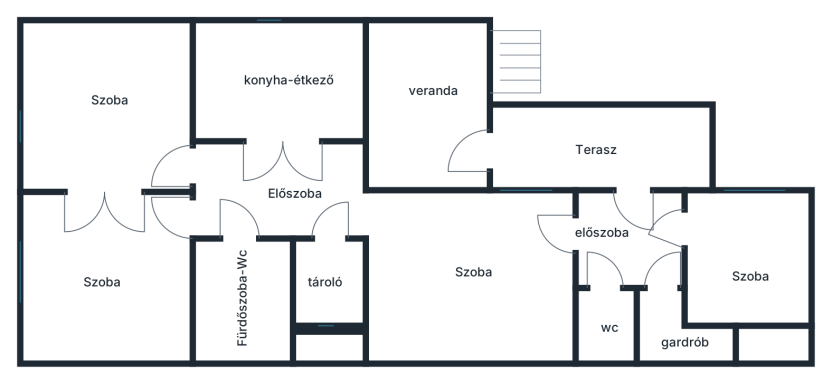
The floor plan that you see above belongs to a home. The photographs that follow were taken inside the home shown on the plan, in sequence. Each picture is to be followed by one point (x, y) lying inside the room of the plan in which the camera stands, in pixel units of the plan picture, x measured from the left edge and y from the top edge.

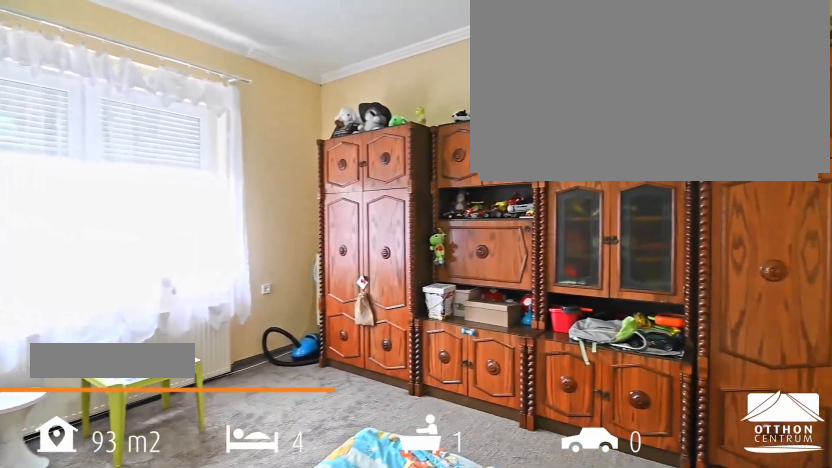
(109, 115)
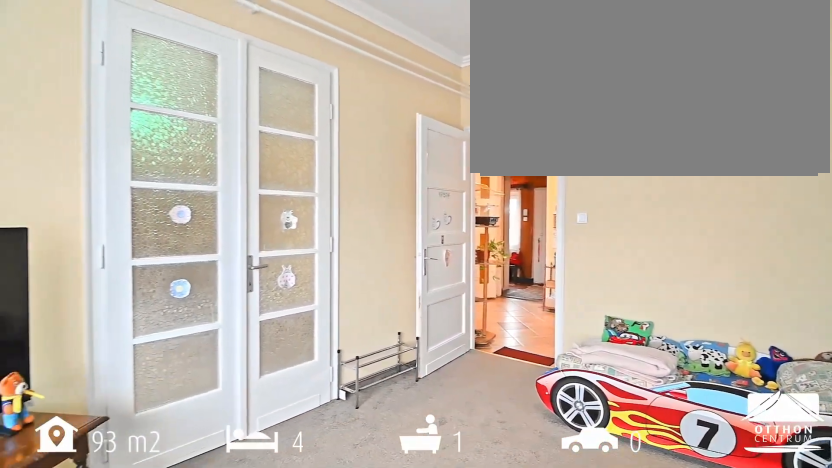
(104, 286)
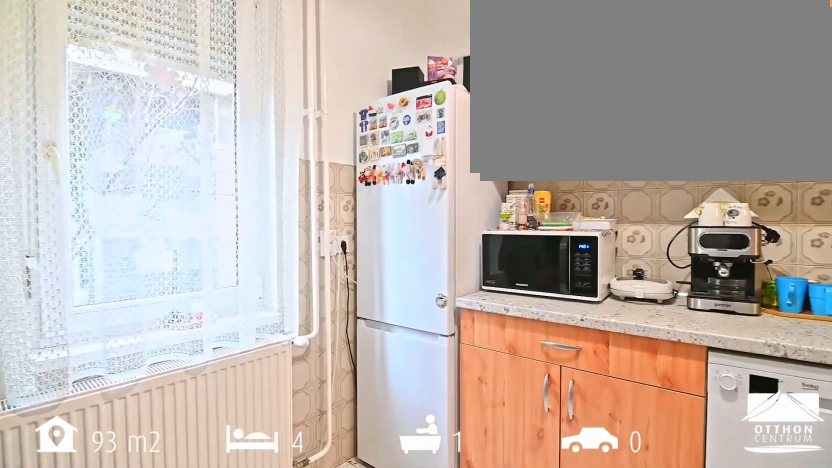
(282, 88)
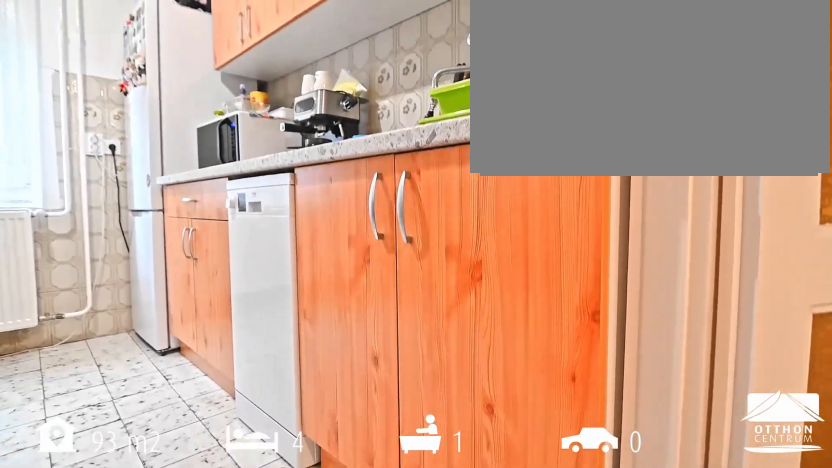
(282, 87)
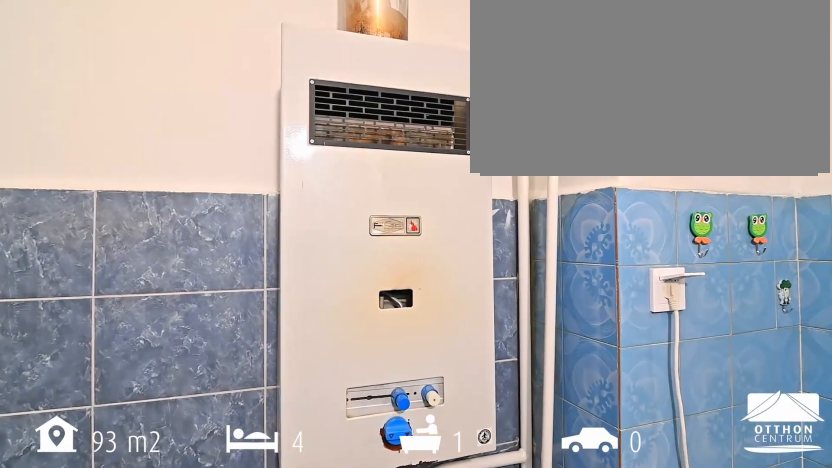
(242, 296)
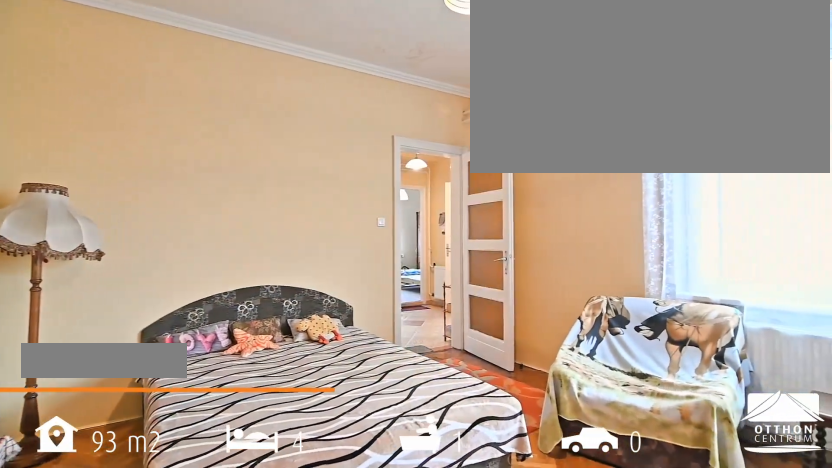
(471, 278)
